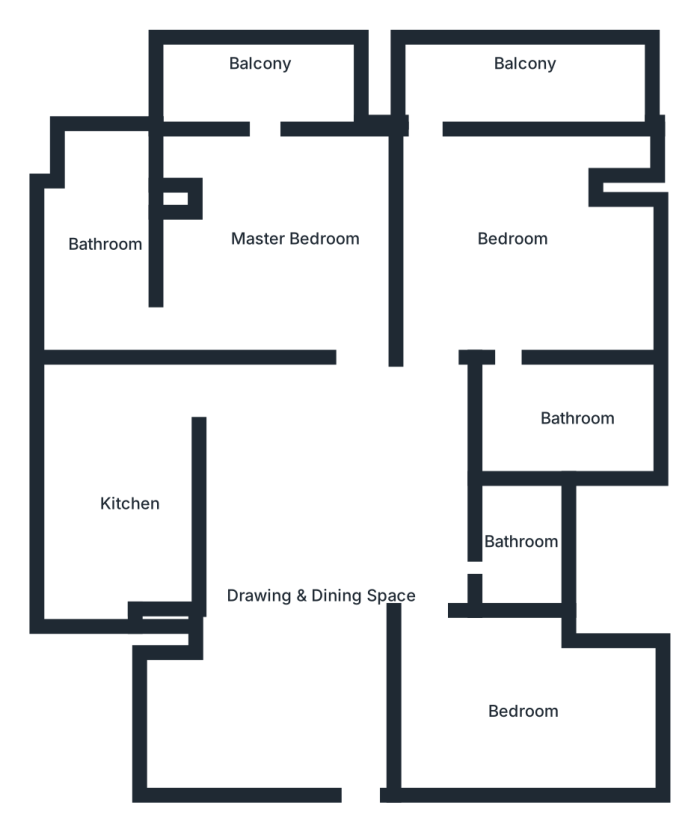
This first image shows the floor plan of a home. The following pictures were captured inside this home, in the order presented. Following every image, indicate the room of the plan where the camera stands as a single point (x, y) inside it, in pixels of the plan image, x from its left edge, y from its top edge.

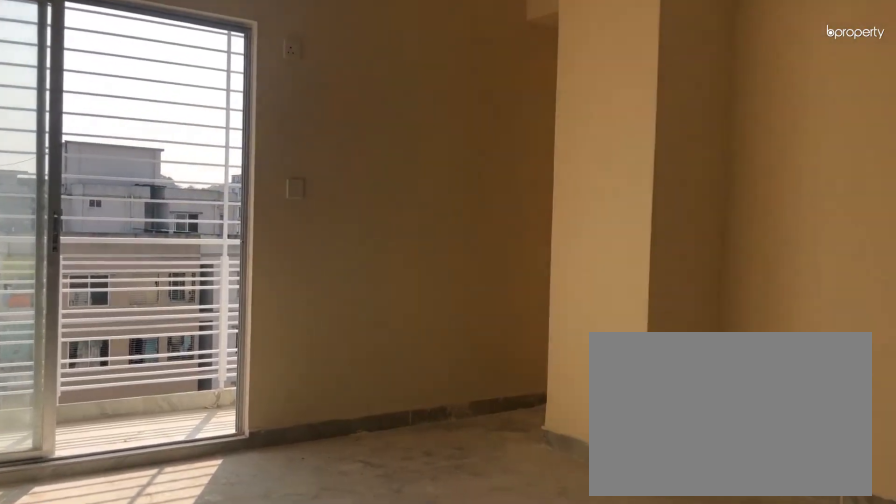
(508, 234)
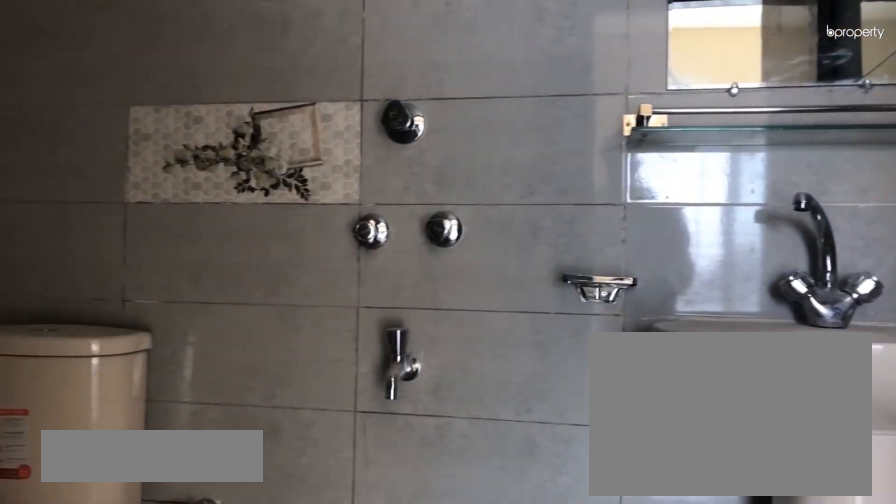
(571, 415)
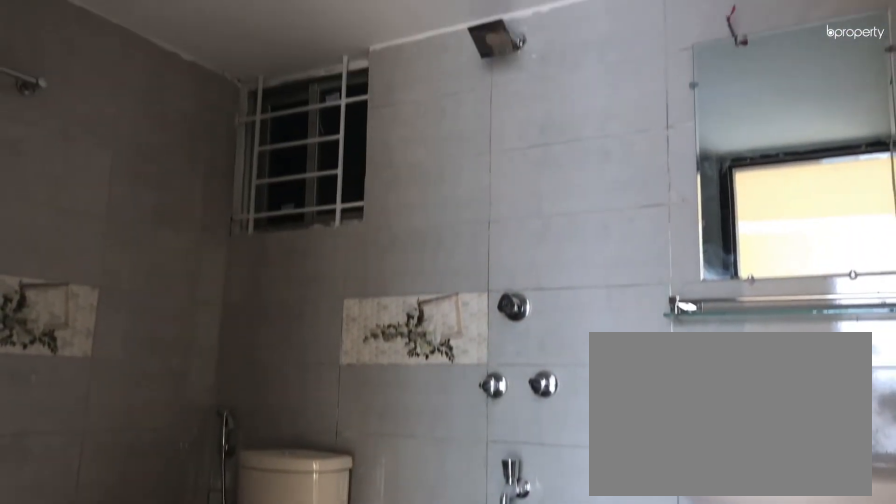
(572, 415)
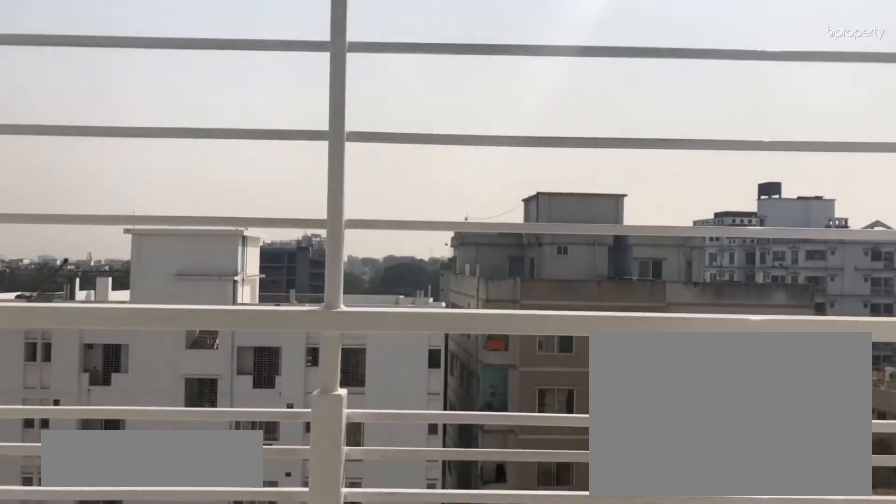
(534, 95)
